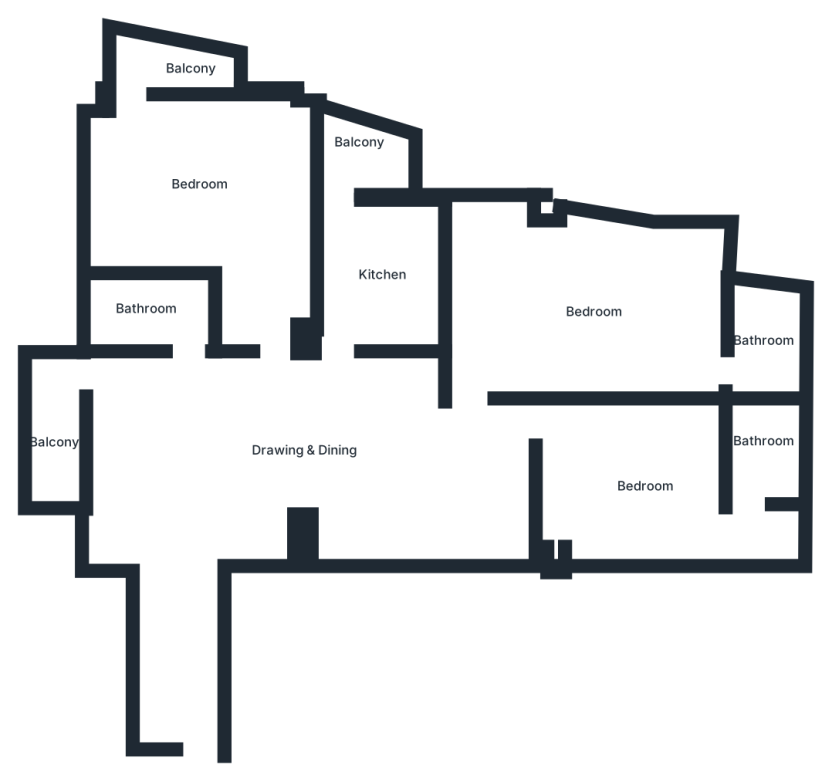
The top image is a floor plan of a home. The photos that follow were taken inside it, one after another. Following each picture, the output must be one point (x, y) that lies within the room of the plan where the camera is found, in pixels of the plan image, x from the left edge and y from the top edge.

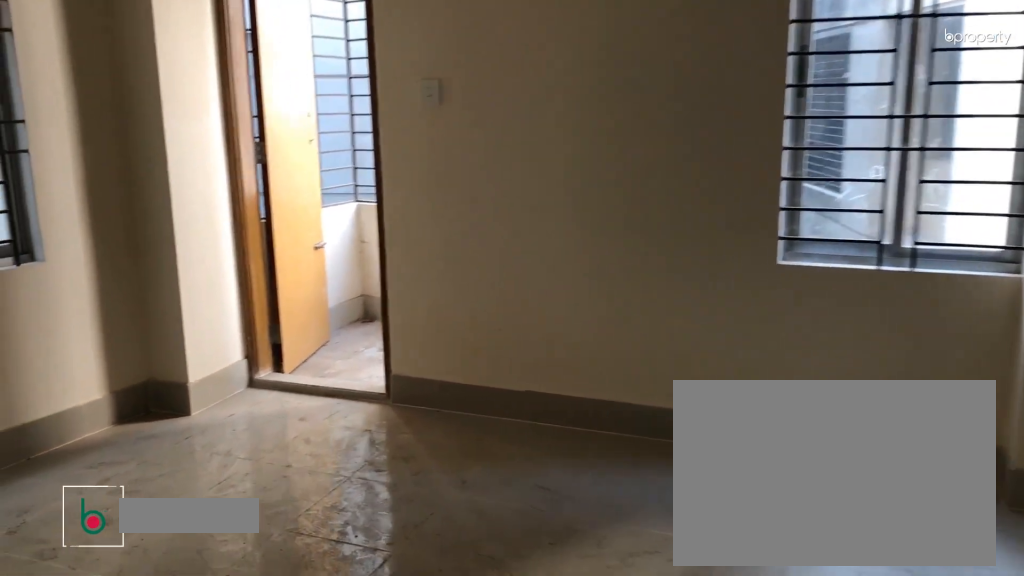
(205, 187)
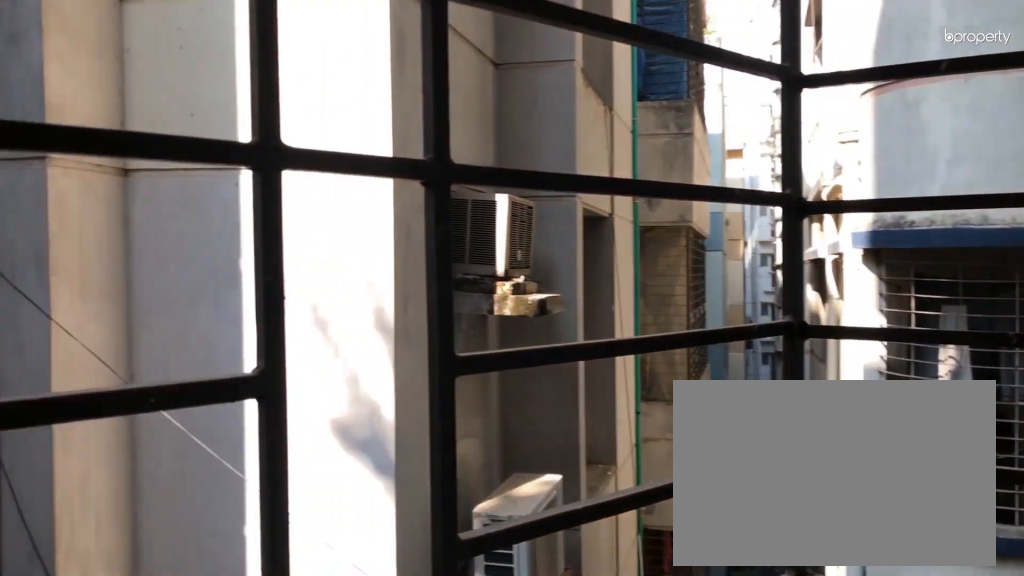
(163, 66)
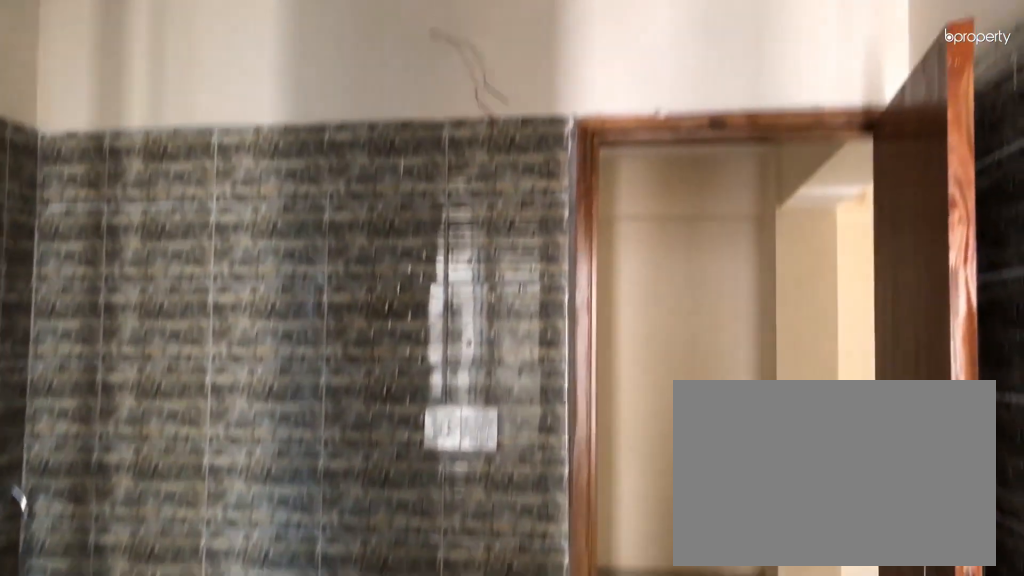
(383, 271)
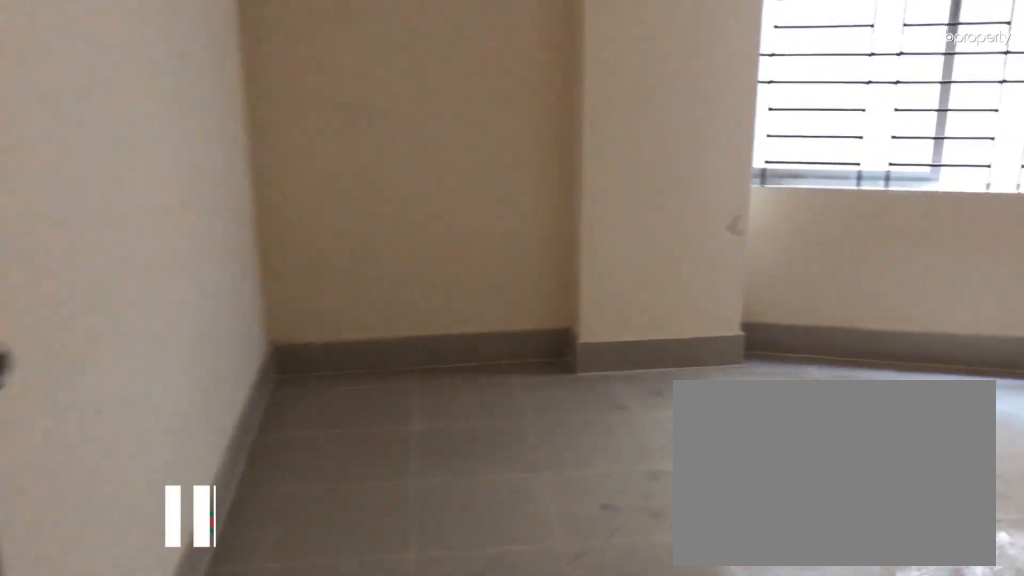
(501, 336)
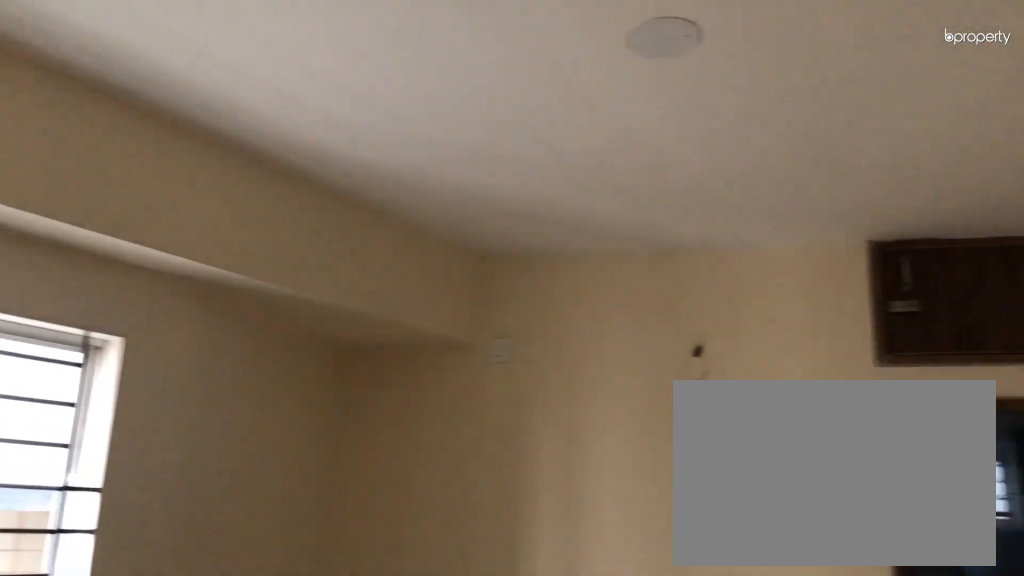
(583, 317)
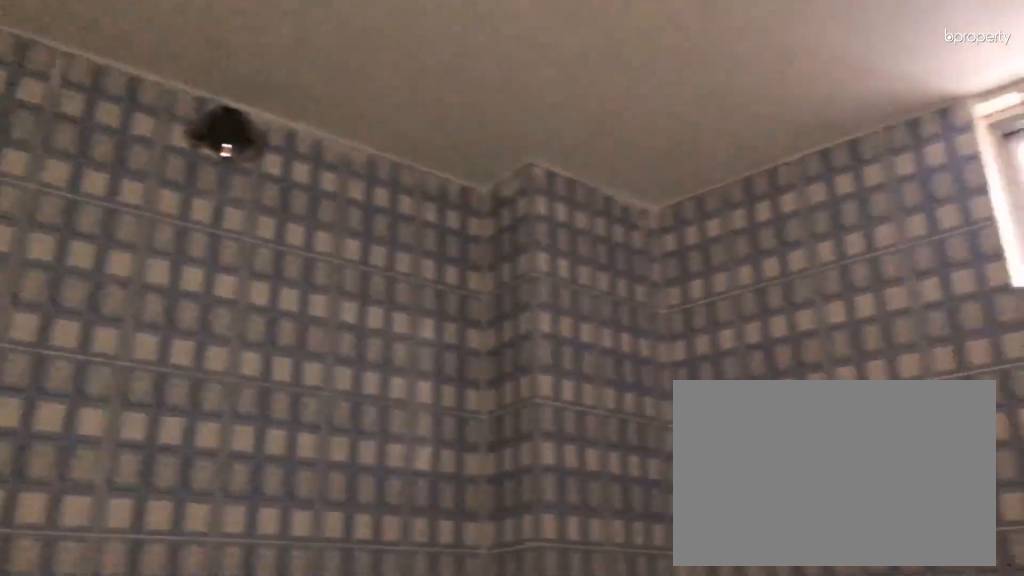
(765, 340)
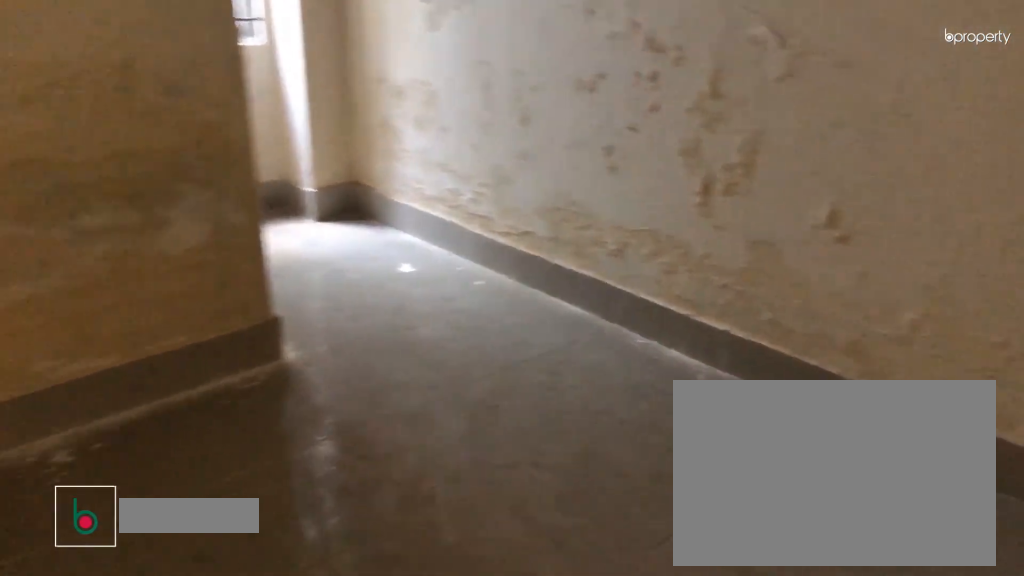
(645, 491)
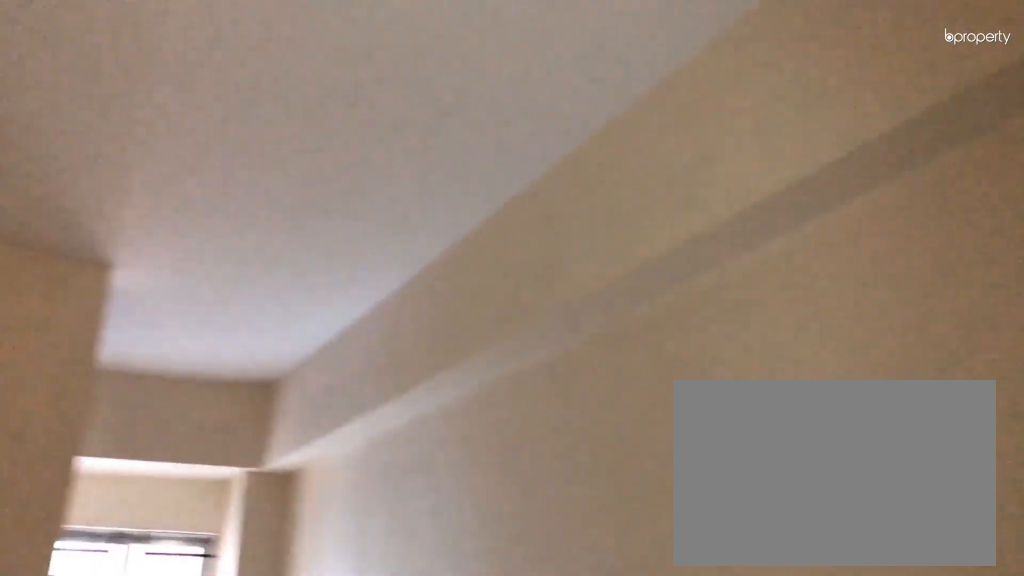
(645, 491)
